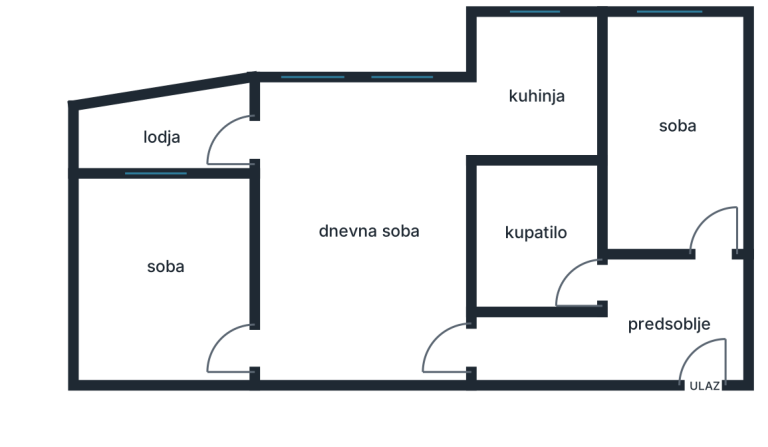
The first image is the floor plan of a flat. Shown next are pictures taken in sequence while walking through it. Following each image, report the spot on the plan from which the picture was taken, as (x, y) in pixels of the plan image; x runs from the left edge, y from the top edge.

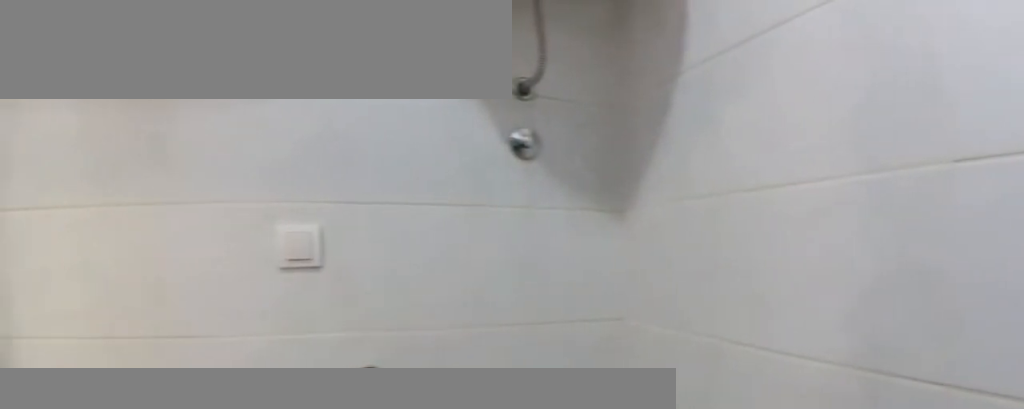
(584, 178)
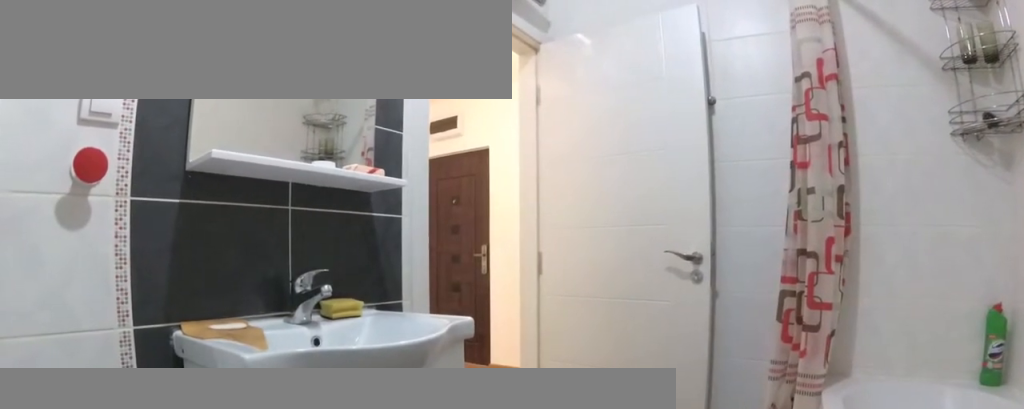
(492, 187)
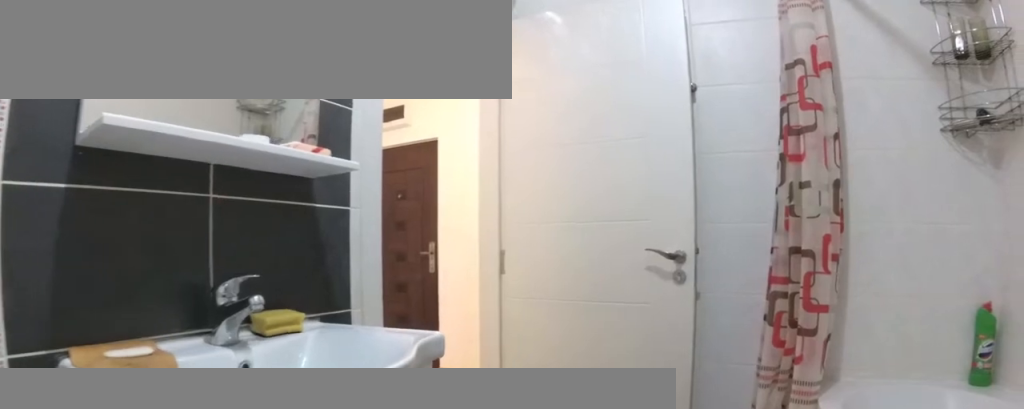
(506, 198)
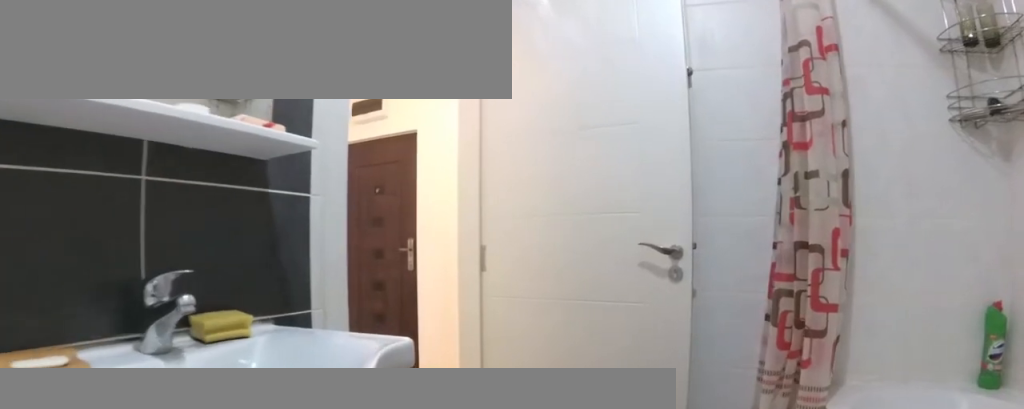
(510, 201)
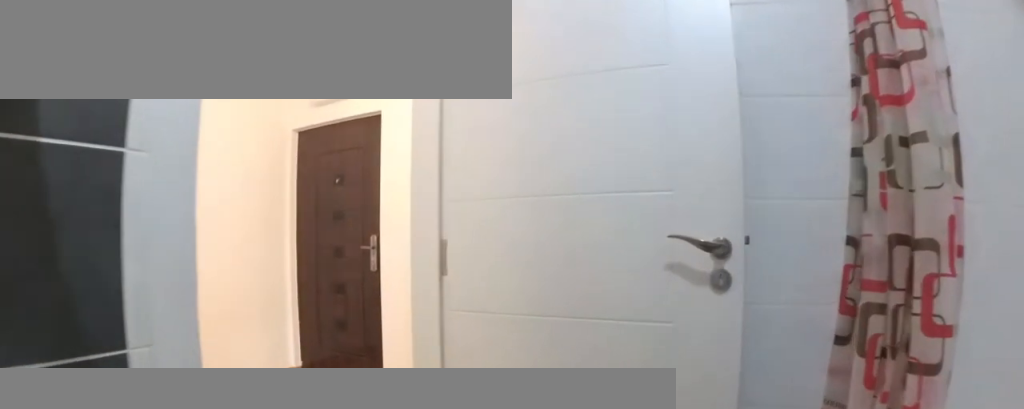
(523, 220)
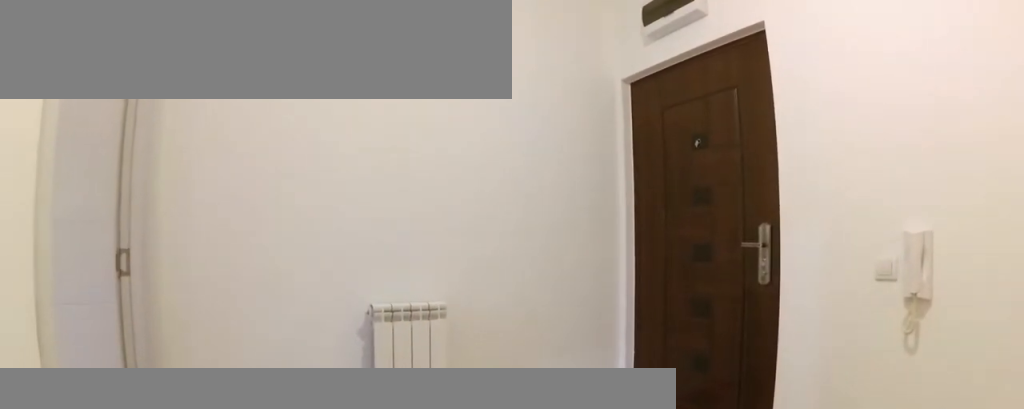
(592, 272)
